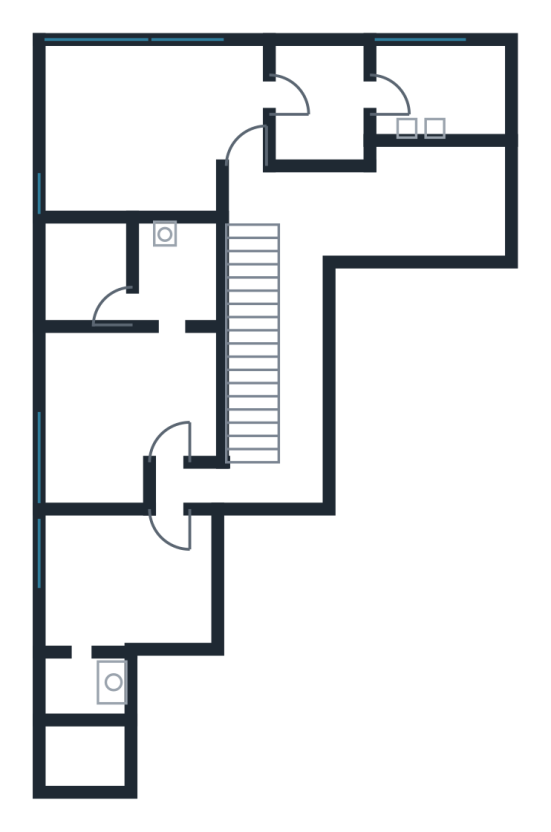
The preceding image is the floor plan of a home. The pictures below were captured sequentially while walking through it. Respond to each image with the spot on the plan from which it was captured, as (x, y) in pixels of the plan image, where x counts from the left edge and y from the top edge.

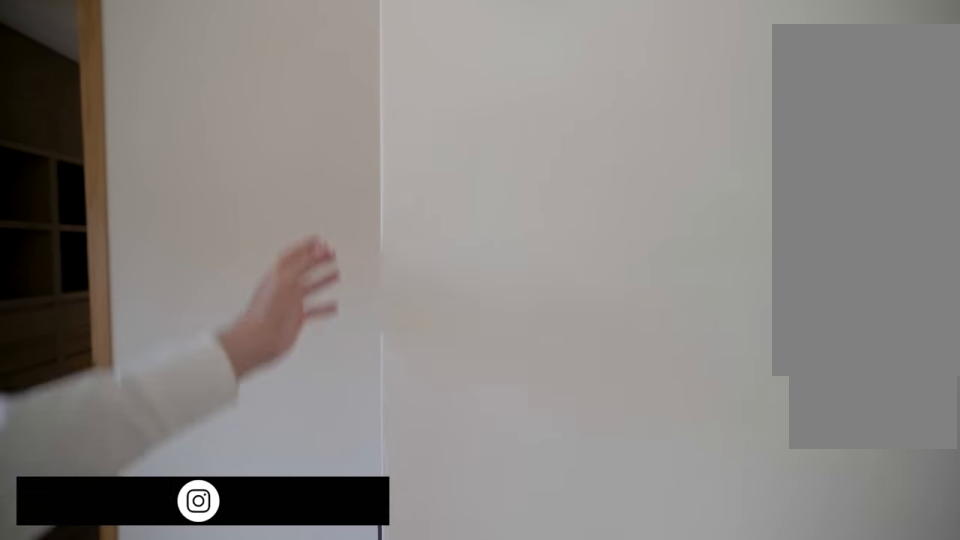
(187, 163)
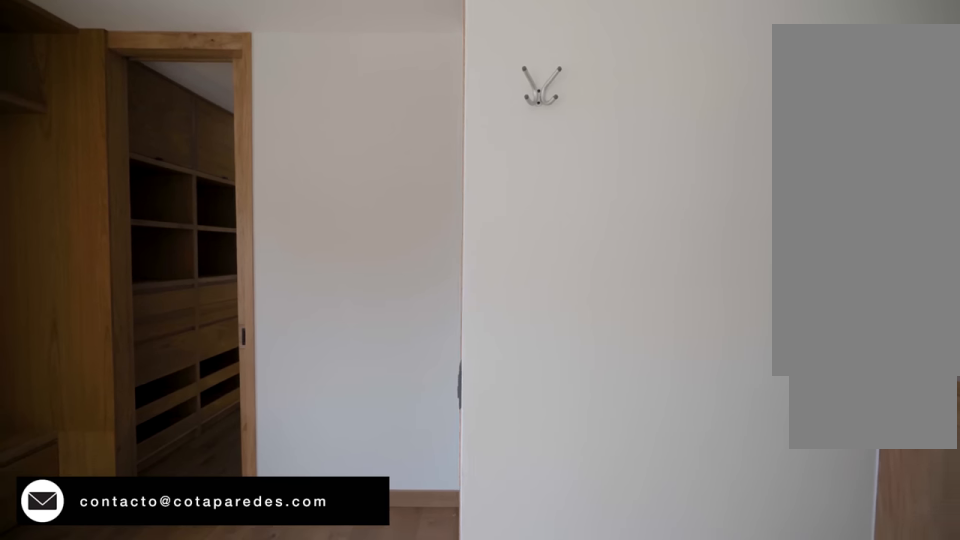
(153, 170)
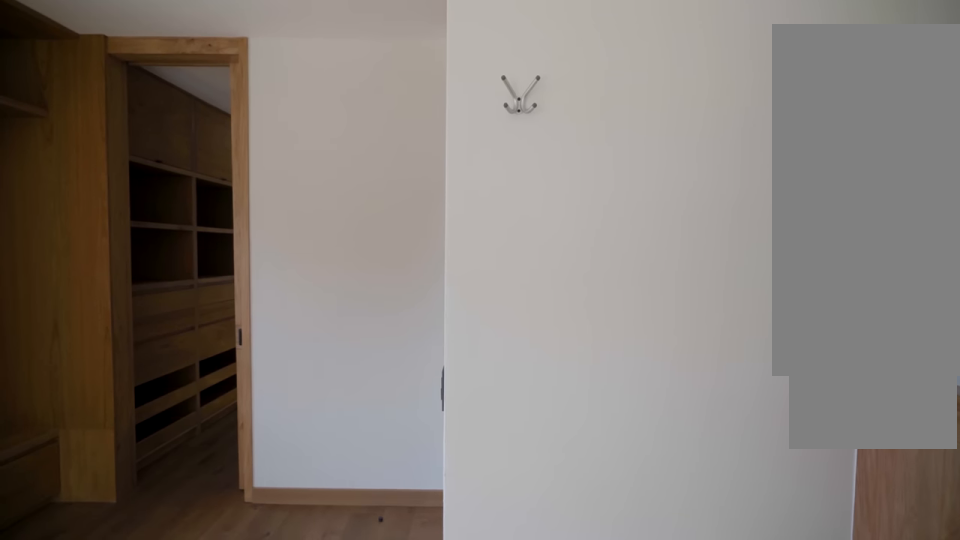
(152, 170)
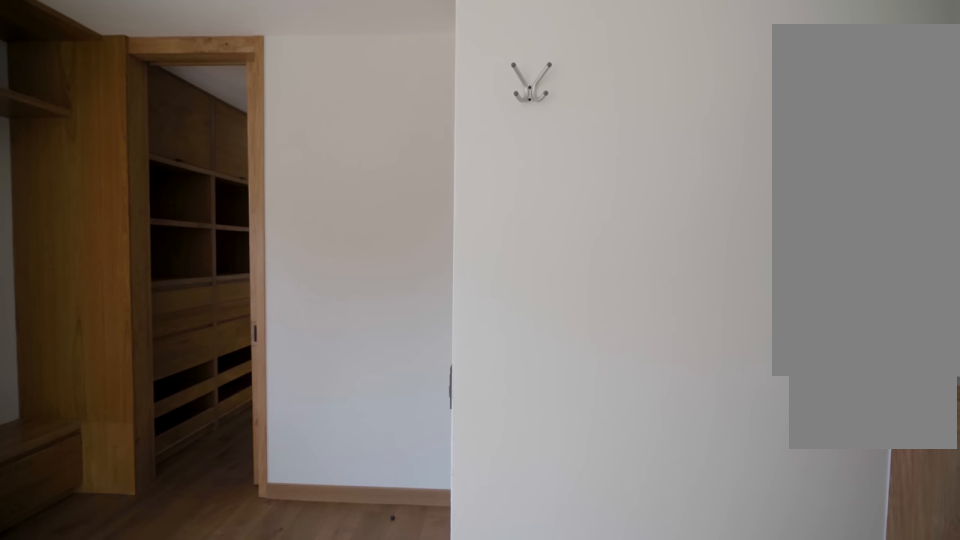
(148, 169)
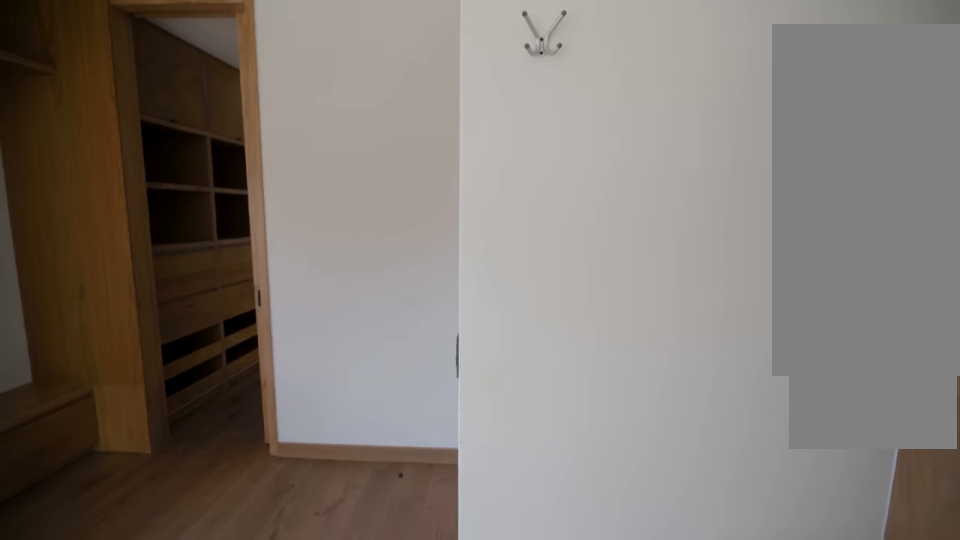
(148, 169)
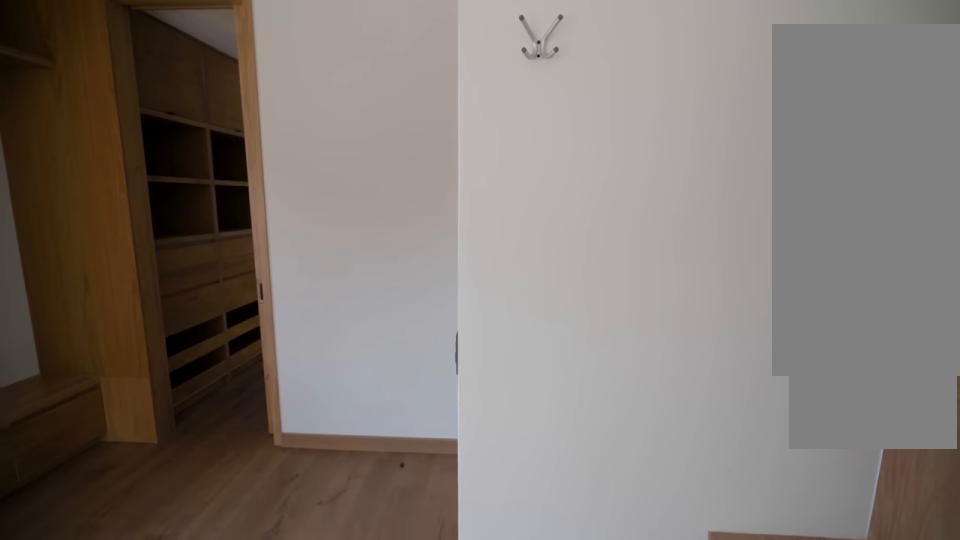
(148, 169)
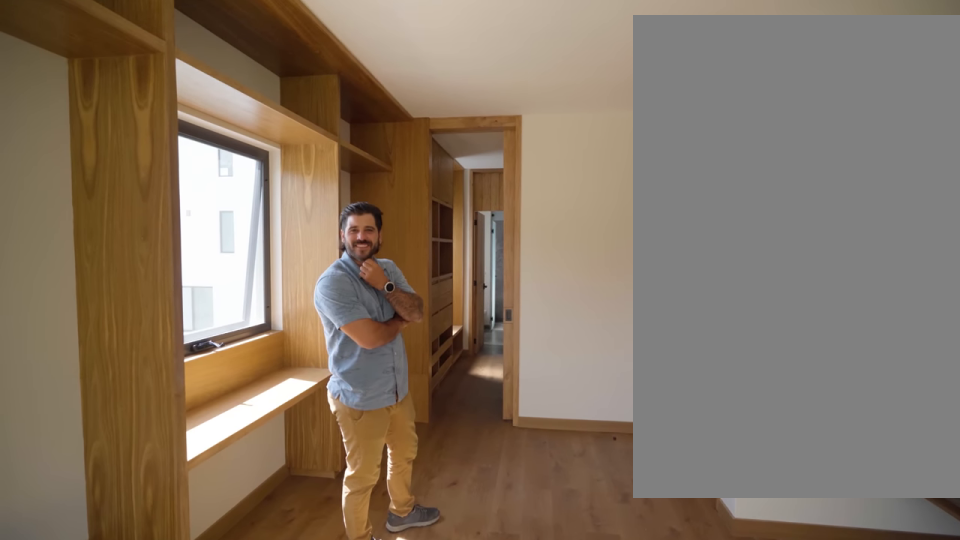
(85, 151)
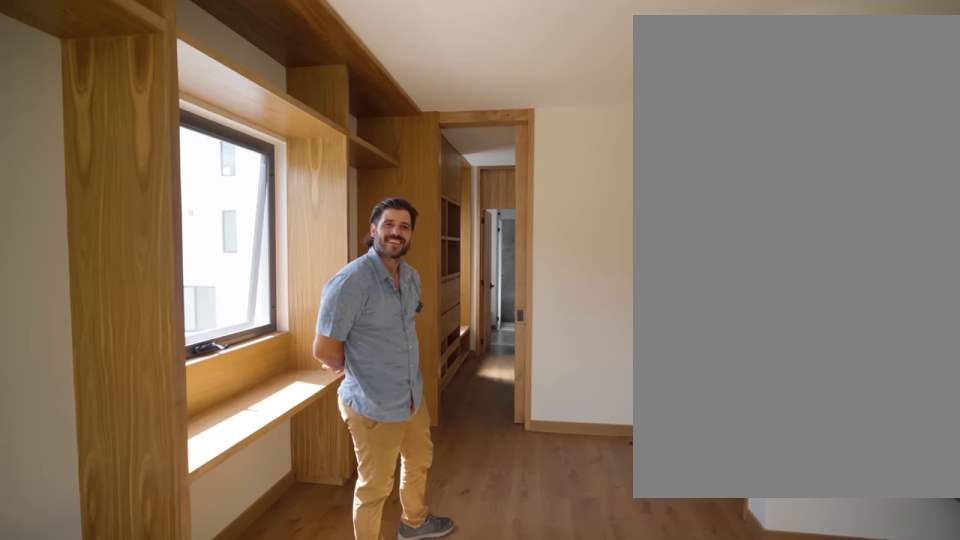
(85, 144)
